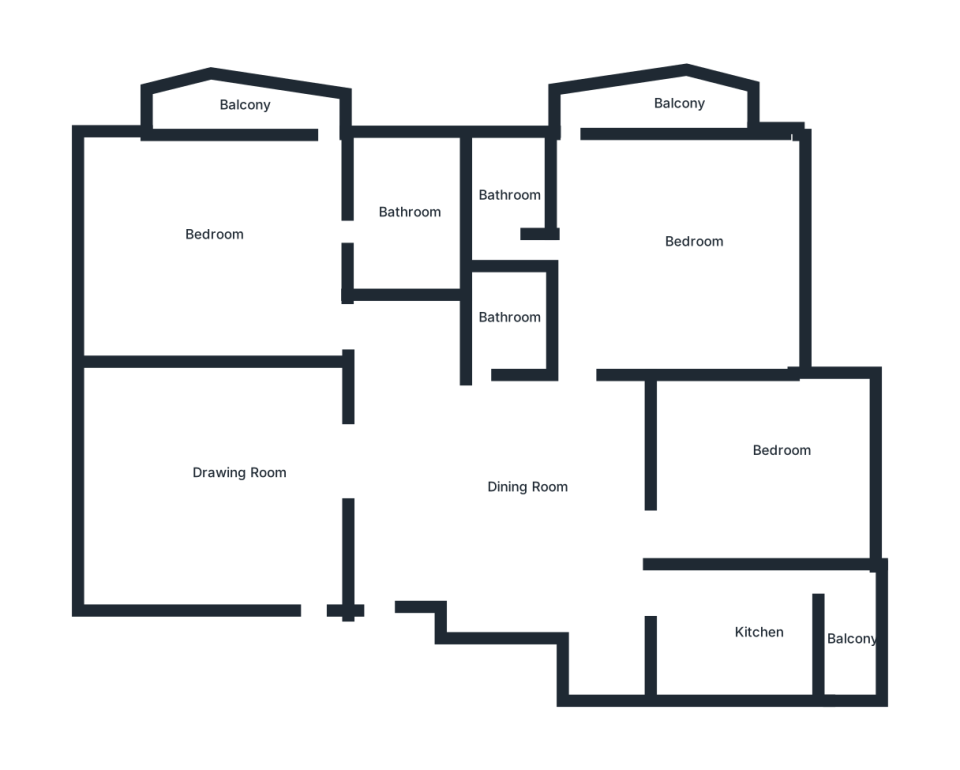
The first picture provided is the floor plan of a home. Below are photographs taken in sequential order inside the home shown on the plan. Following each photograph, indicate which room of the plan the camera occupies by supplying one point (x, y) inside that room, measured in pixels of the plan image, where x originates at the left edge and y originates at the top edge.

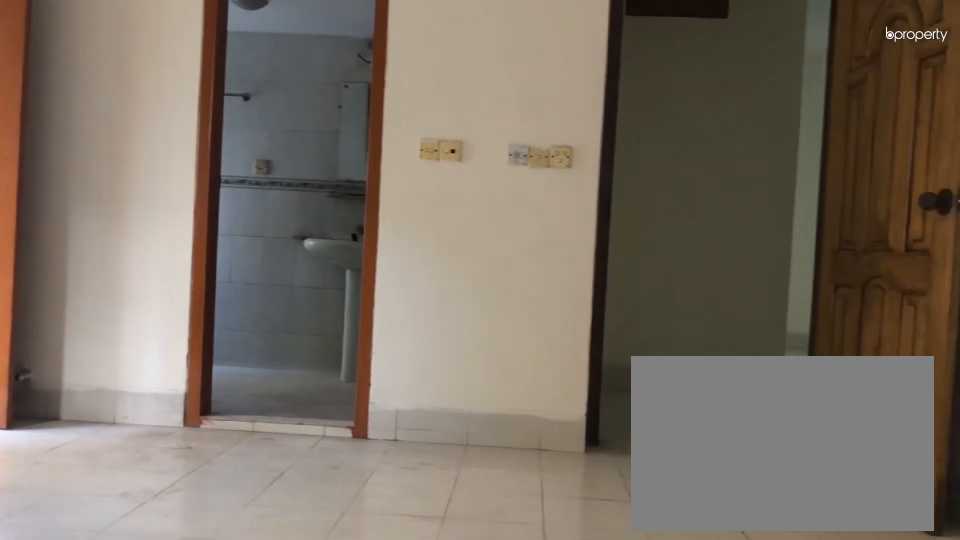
(213, 228)
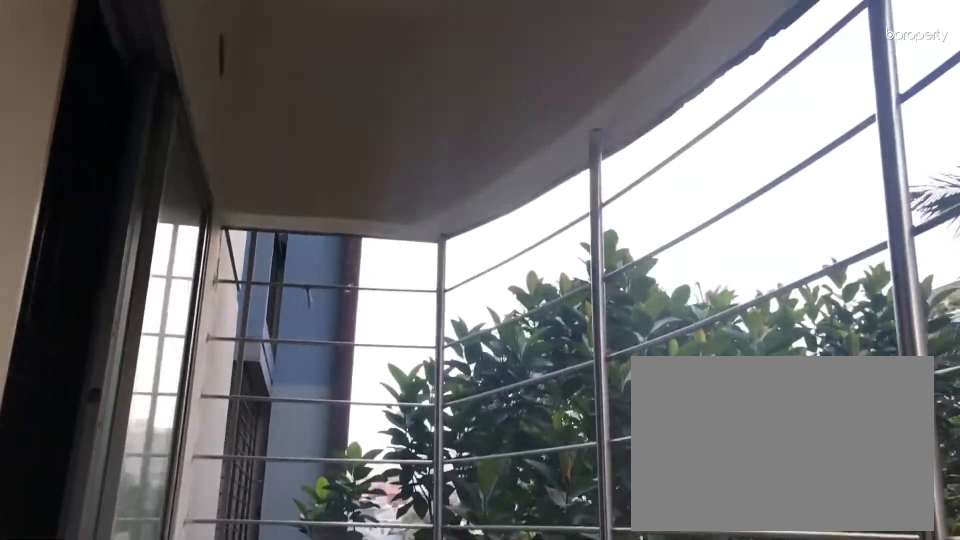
(228, 112)
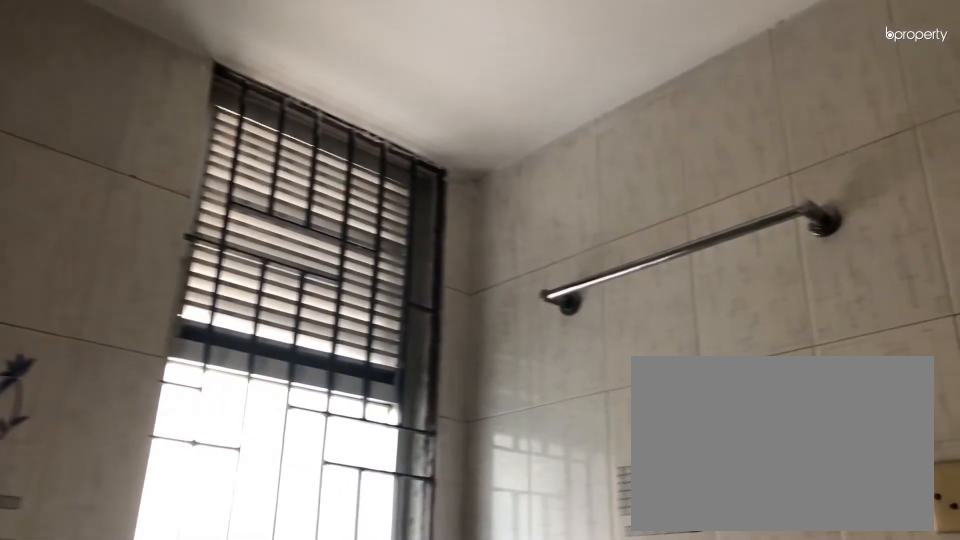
(404, 223)
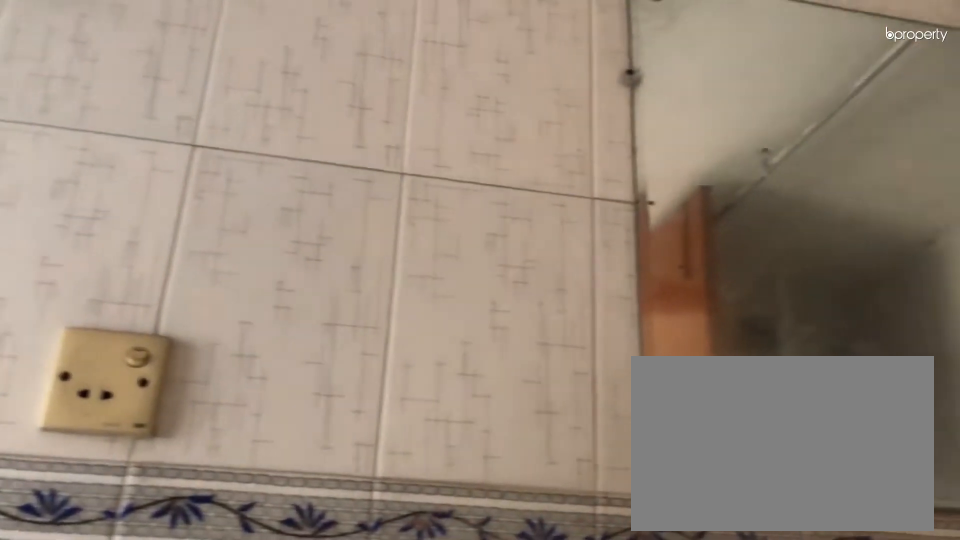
(404, 223)
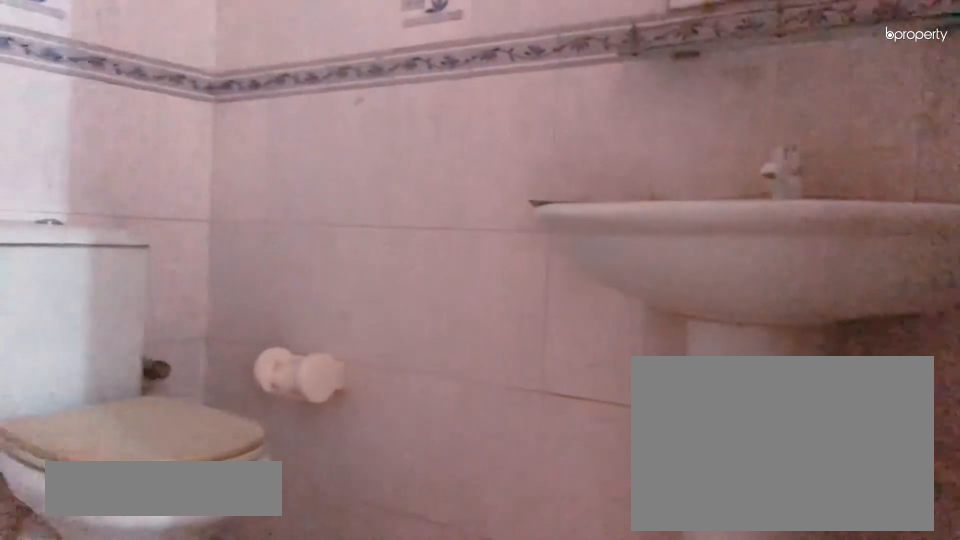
(500, 323)
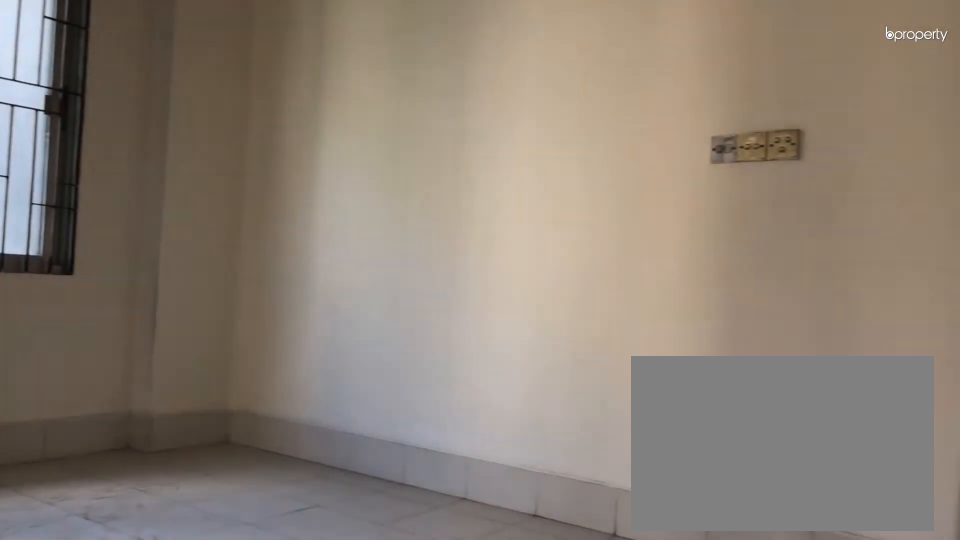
(677, 241)
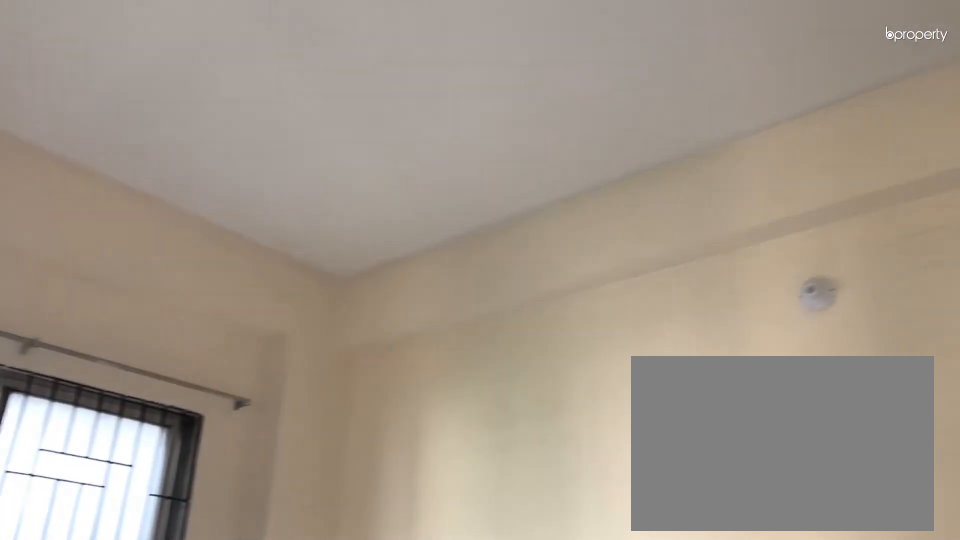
(677, 241)
